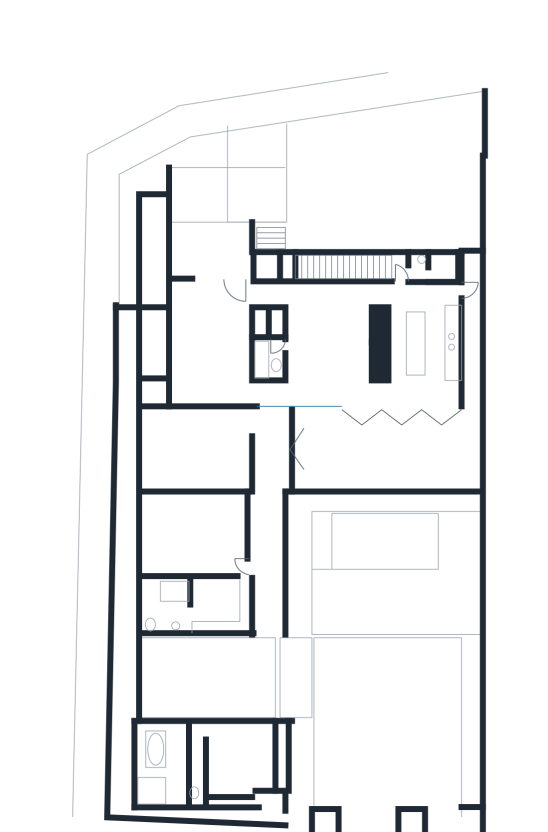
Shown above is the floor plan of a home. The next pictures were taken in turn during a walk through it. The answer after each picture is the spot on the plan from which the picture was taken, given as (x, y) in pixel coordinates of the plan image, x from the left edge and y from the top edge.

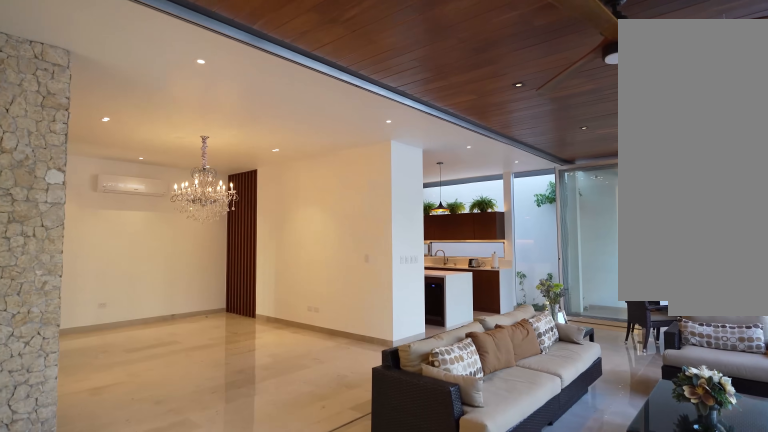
(269, 441)
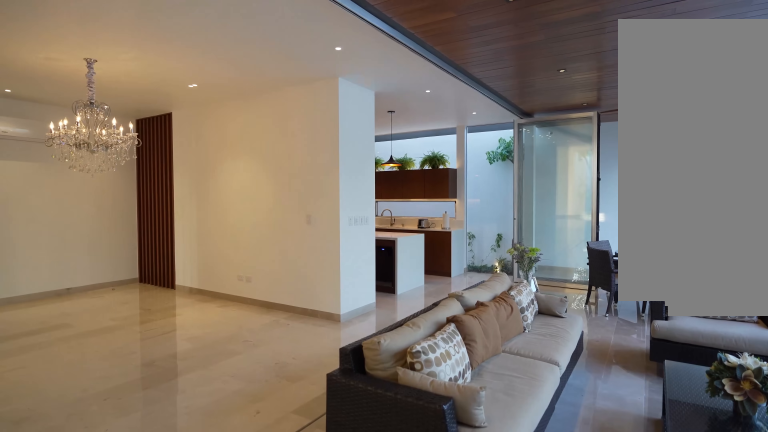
(268, 429)
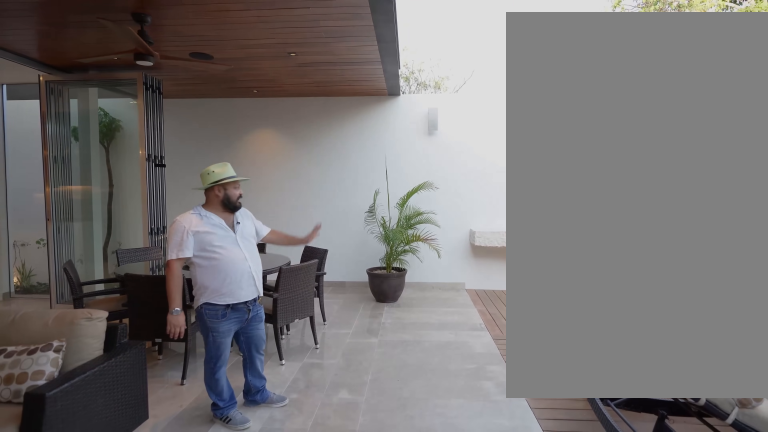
(379, 485)
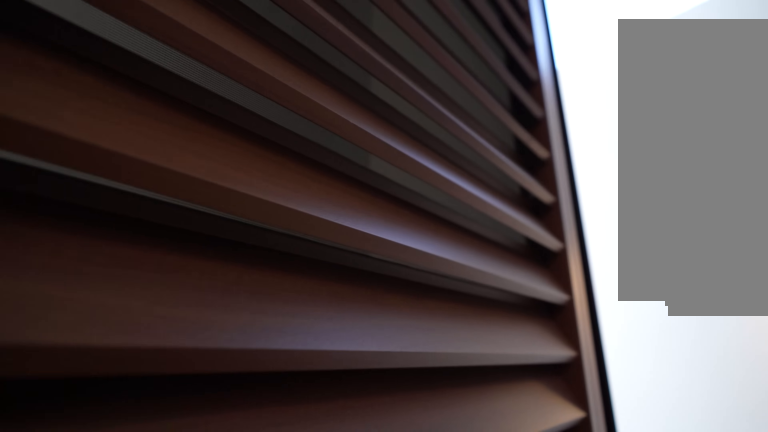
(439, 821)
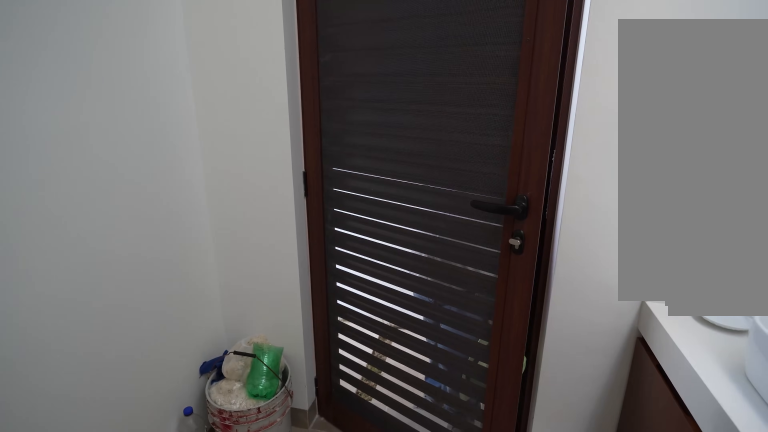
(439, 820)
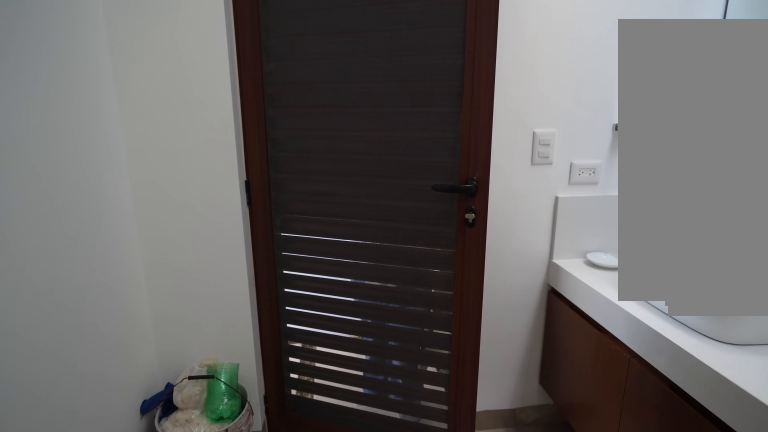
(429, 818)
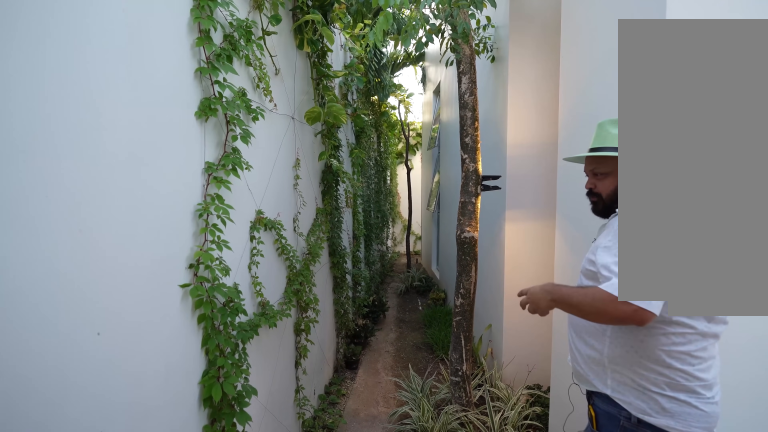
(292, 821)
